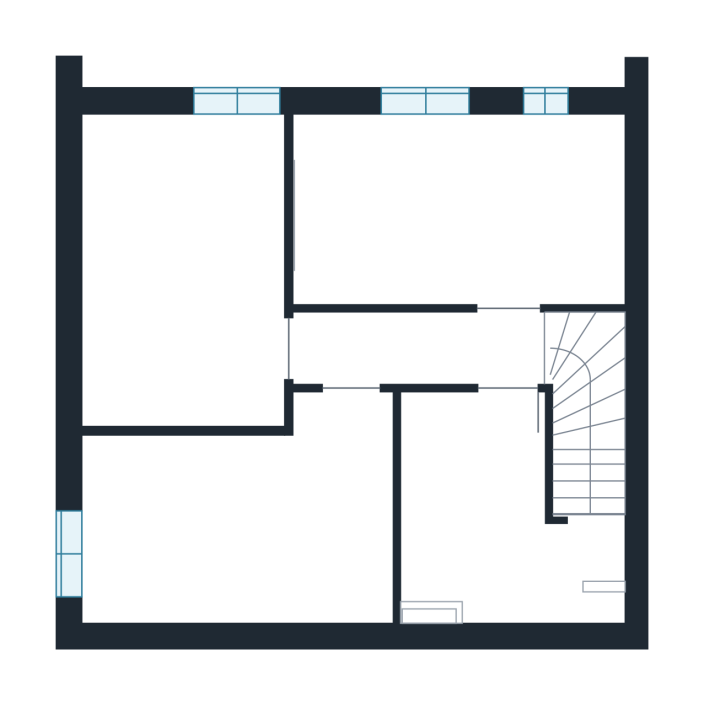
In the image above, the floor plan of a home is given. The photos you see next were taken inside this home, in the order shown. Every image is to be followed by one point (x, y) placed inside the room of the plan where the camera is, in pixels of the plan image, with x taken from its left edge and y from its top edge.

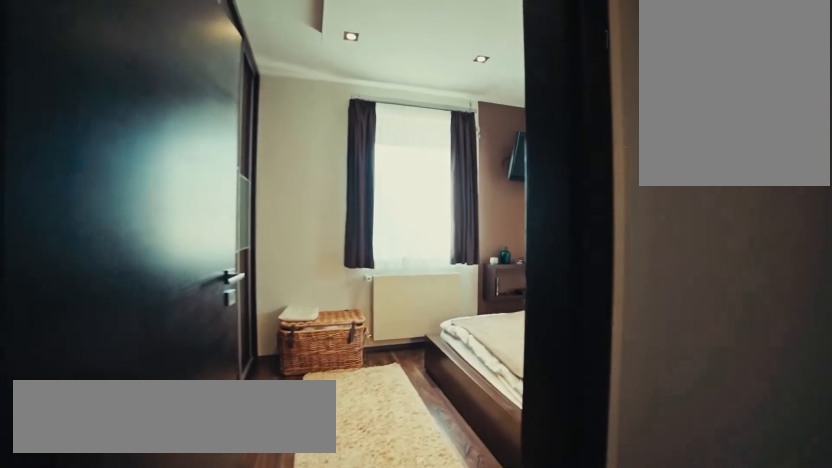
(352, 351)
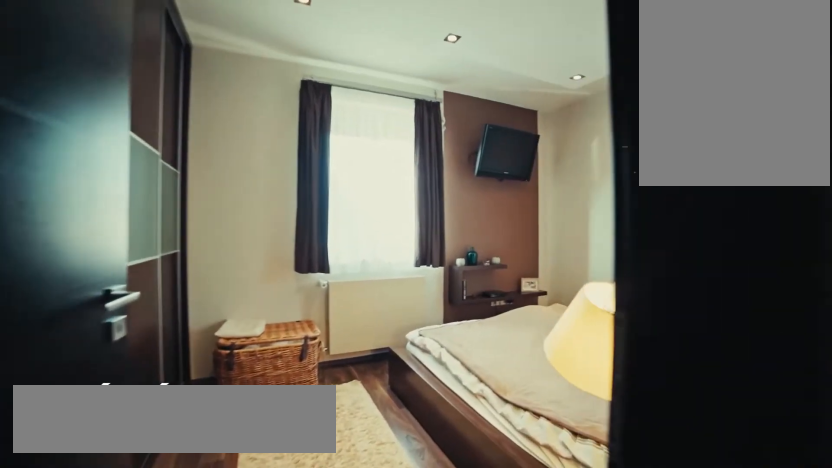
(315, 351)
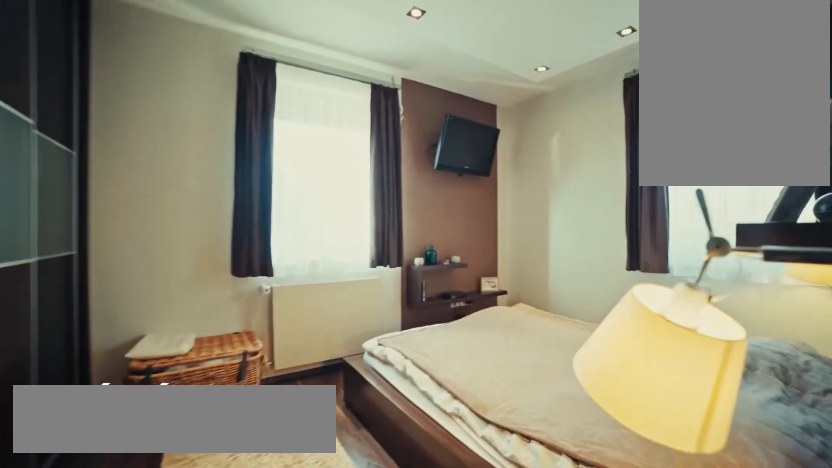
(283, 350)
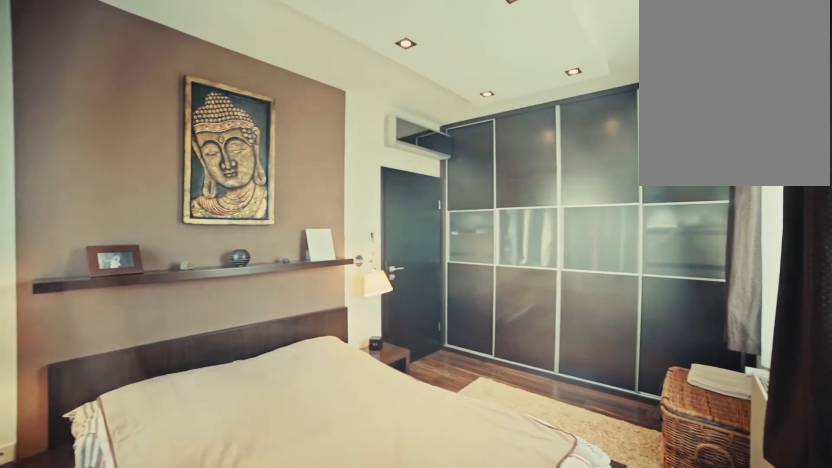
(119, 160)
